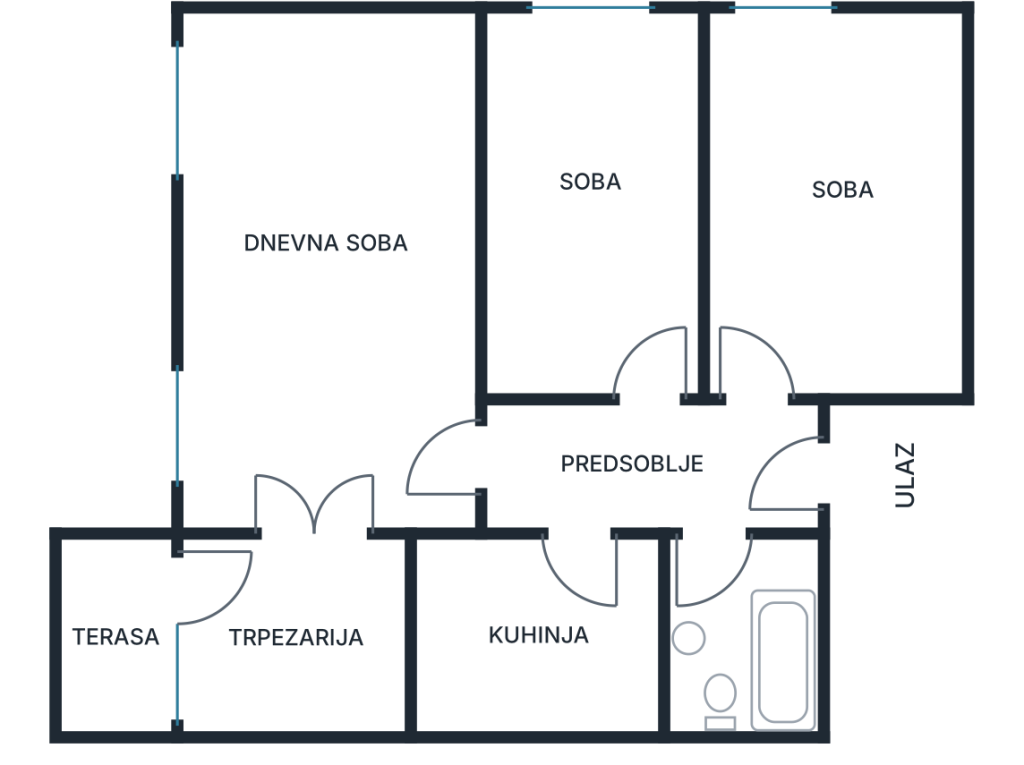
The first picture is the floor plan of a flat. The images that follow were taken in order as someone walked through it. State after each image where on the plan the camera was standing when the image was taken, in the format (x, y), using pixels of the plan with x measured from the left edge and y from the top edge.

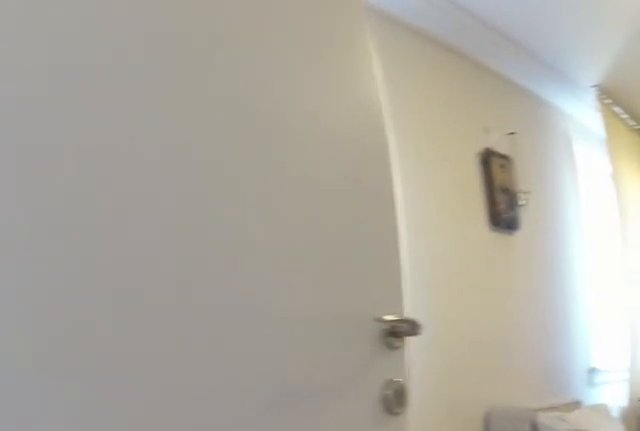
(315, 544)
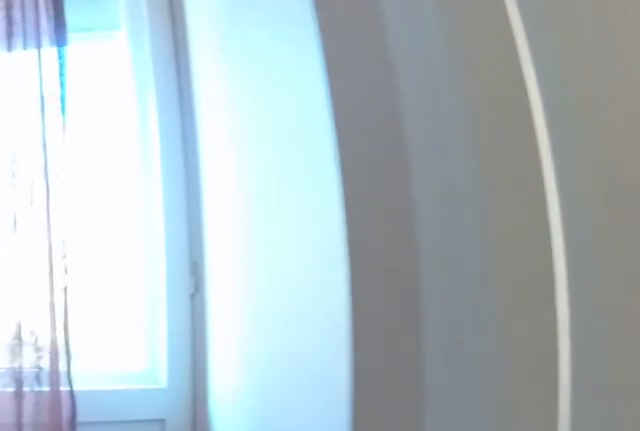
(305, 546)
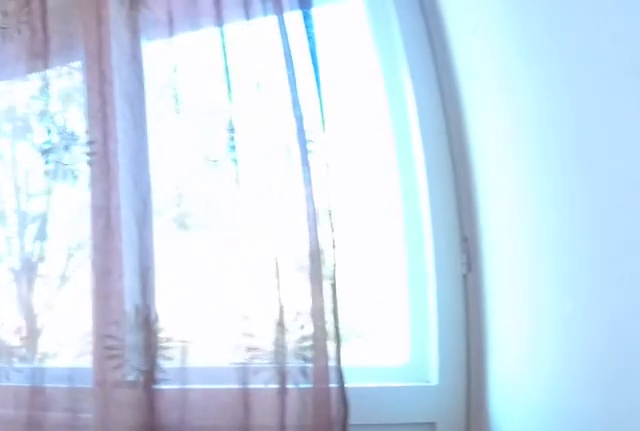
(296, 536)
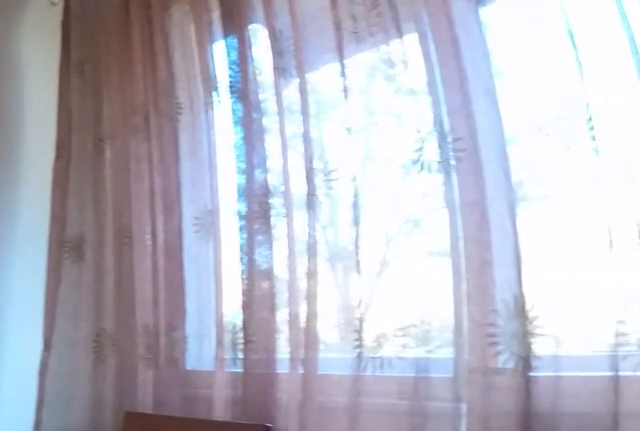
(279, 525)
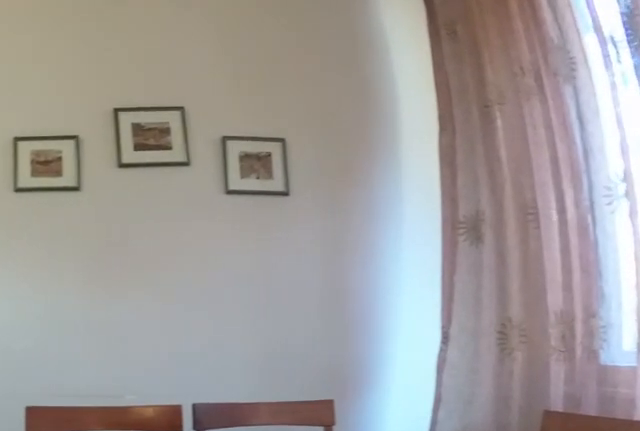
(261, 536)
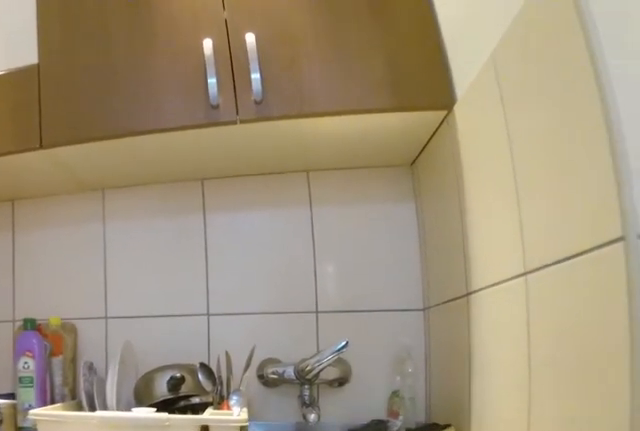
(573, 669)
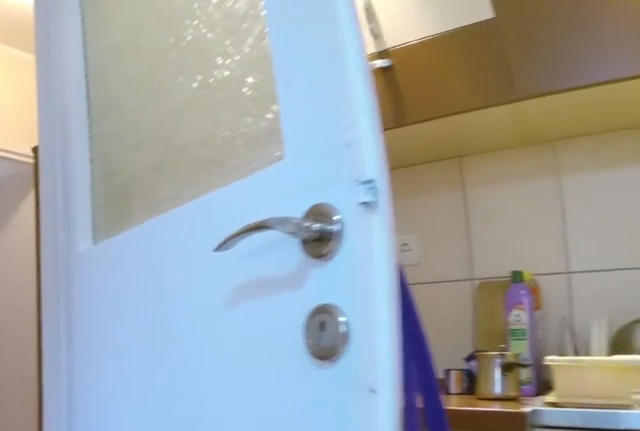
(554, 671)
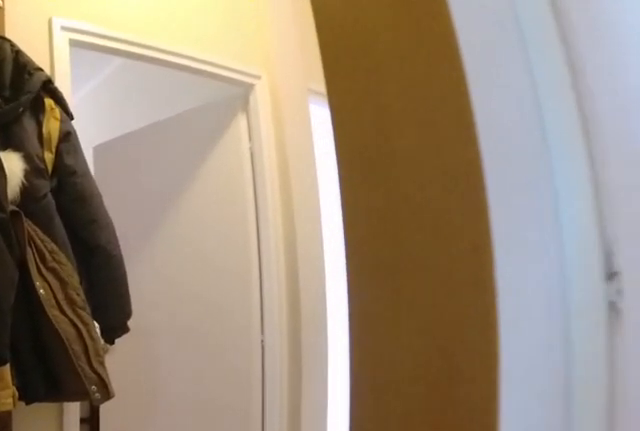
(572, 575)
